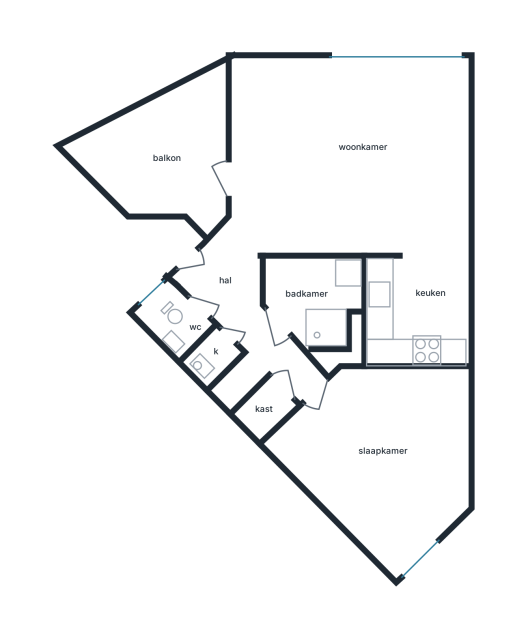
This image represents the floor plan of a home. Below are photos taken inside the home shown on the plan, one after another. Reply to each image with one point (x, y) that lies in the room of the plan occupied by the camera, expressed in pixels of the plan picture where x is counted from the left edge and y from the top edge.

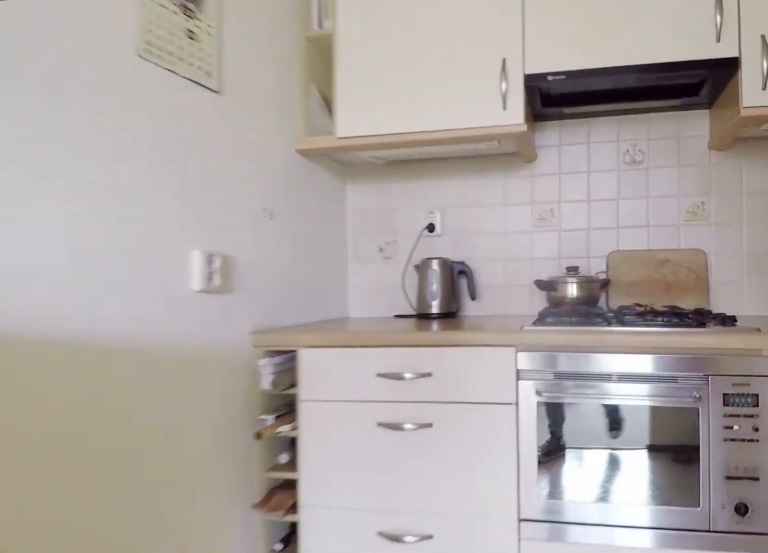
(415, 311)
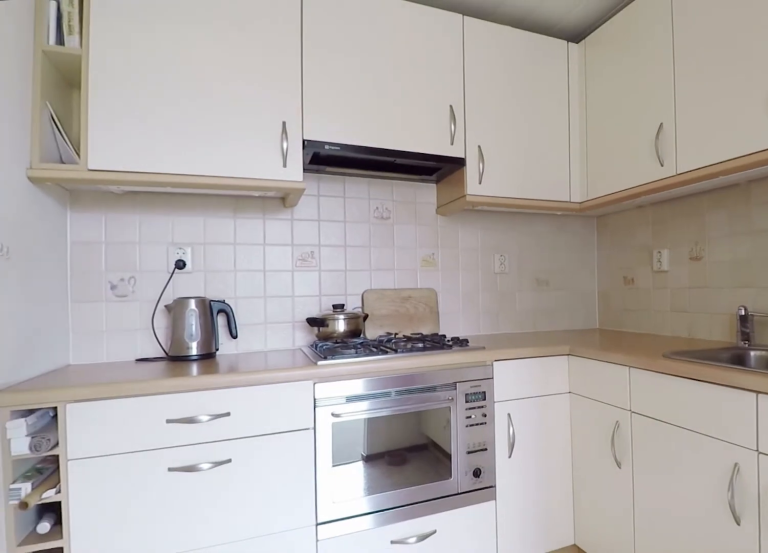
(415, 311)
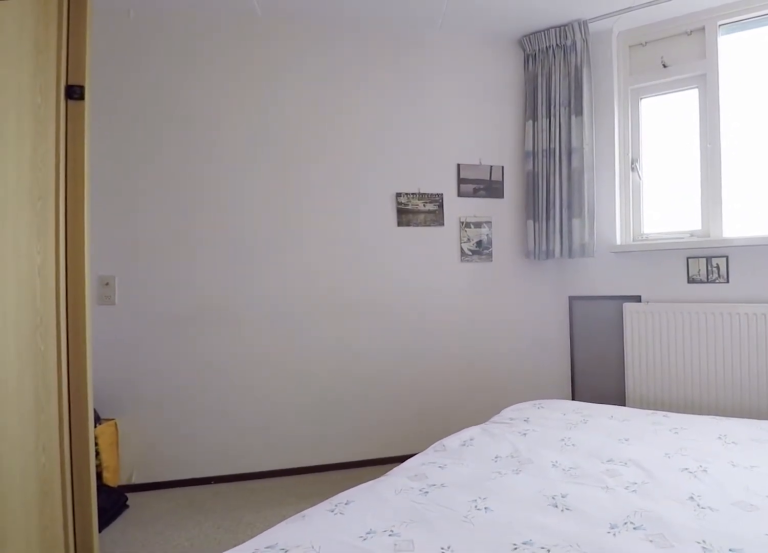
(383, 454)
